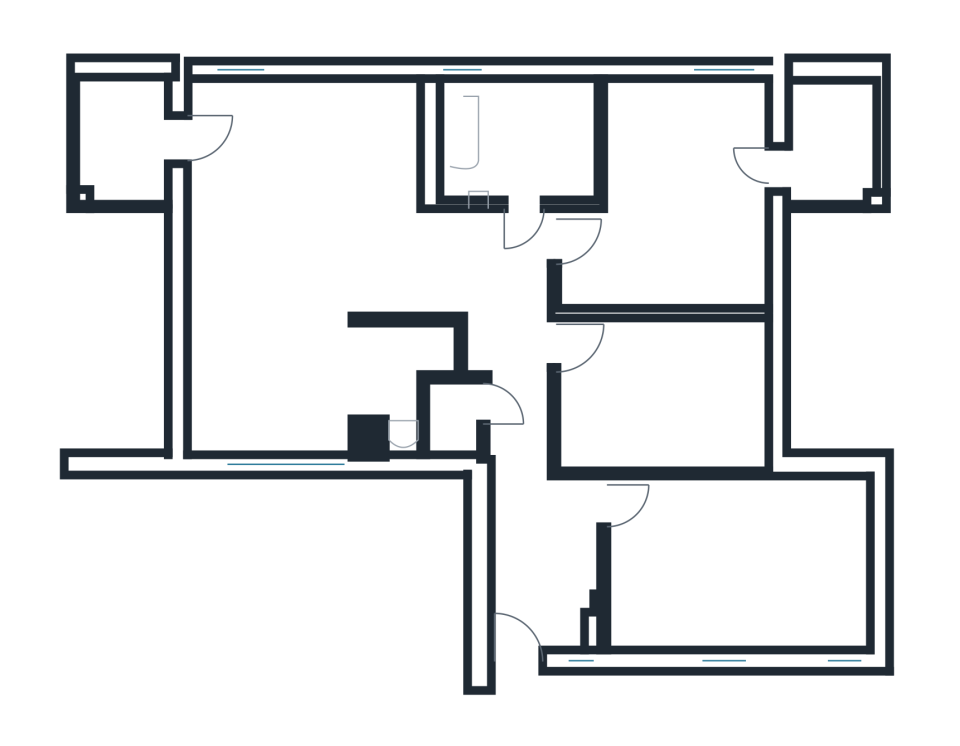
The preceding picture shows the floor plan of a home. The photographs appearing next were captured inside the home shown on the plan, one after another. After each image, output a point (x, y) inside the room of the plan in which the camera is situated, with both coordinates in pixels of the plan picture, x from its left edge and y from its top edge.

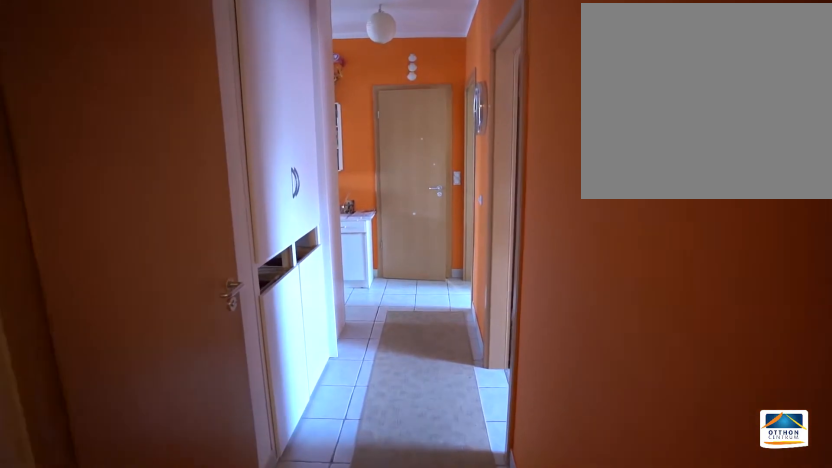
(520, 522)
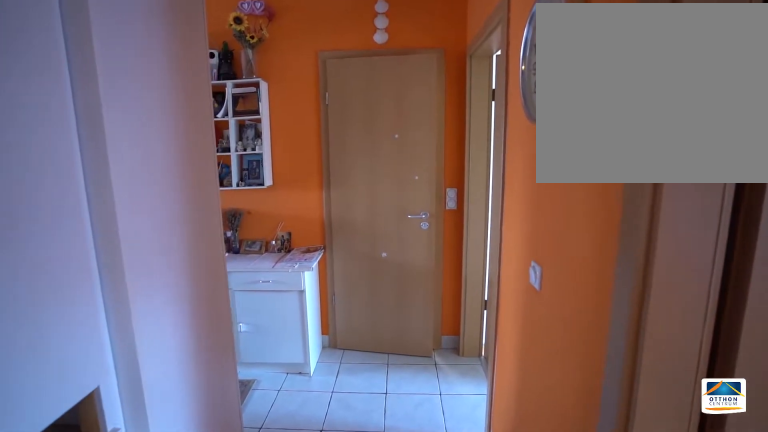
(521, 522)
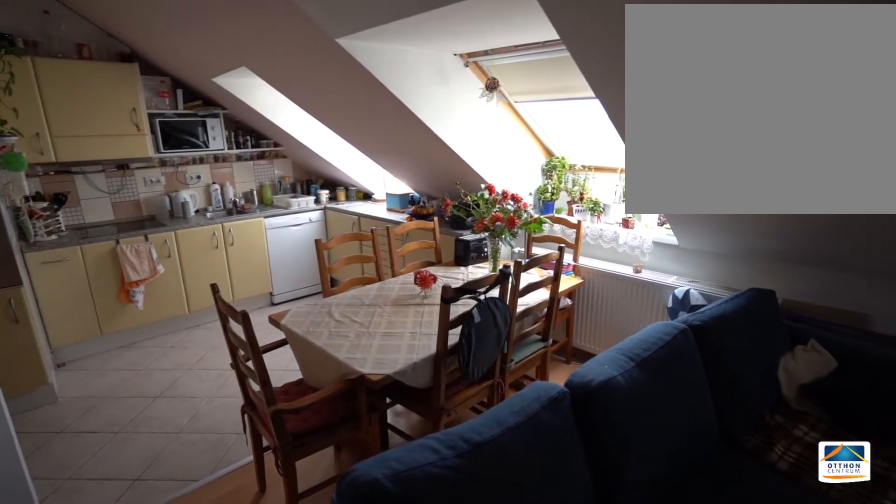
(315, 189)
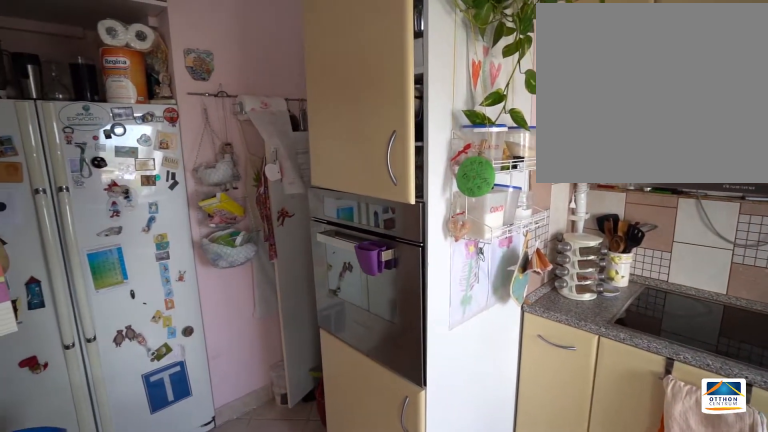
(285, 381)
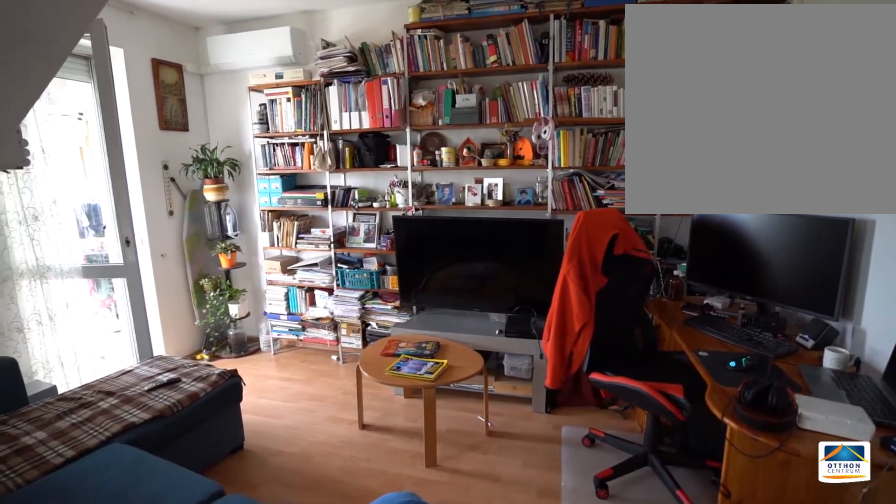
(311, 181)
